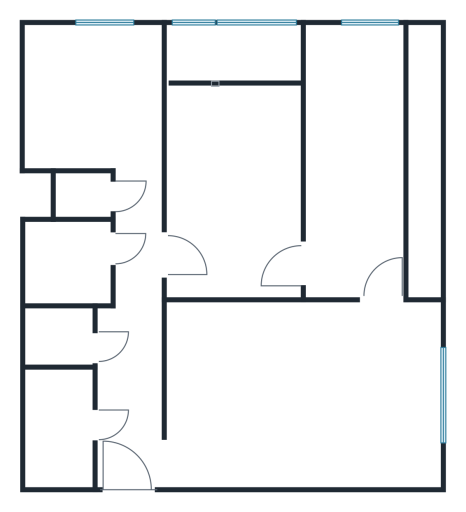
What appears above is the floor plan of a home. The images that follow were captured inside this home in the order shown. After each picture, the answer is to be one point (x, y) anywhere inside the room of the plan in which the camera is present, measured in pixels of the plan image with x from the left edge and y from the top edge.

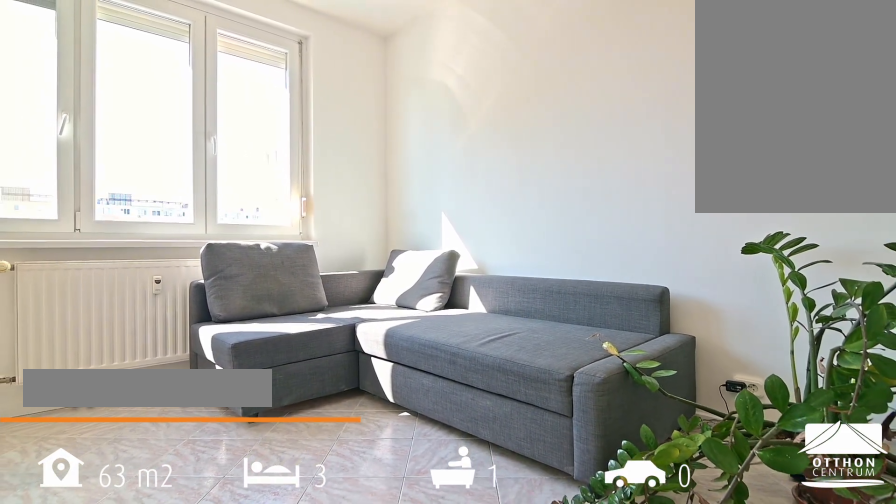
(304, 397)
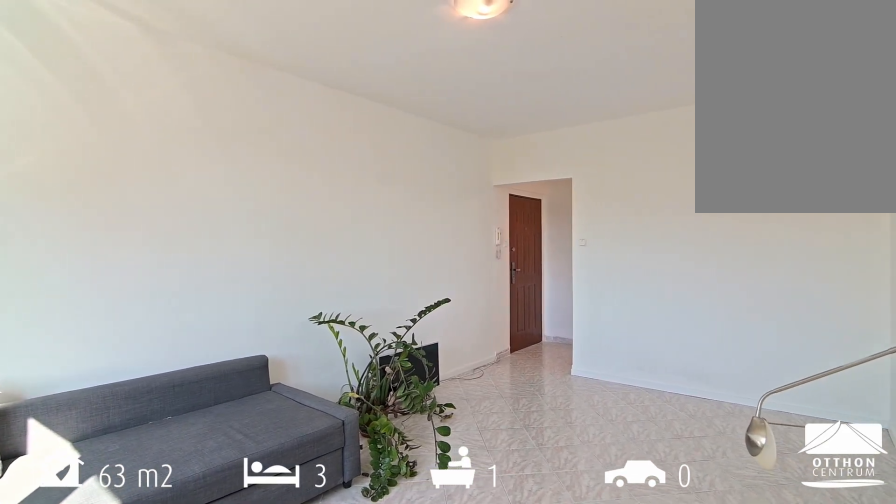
(304, 397)
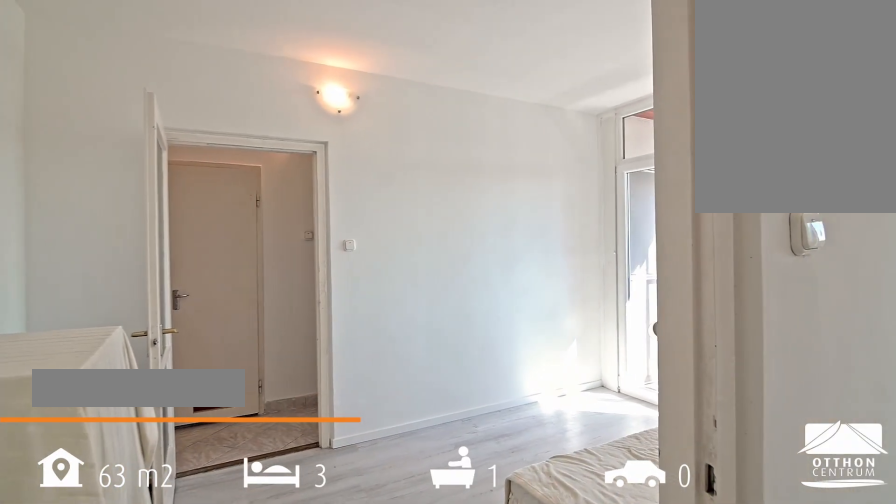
(239, 190)
